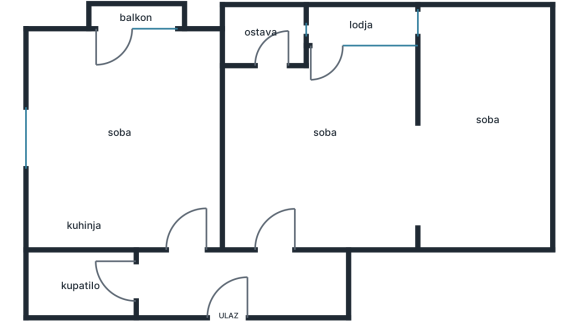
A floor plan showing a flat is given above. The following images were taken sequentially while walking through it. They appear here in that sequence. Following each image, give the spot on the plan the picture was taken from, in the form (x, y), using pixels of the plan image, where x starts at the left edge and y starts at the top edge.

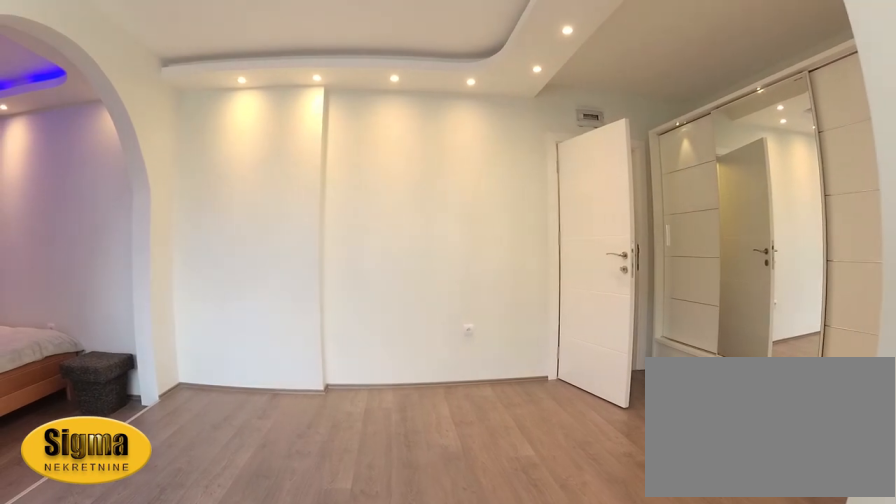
(327, 60)
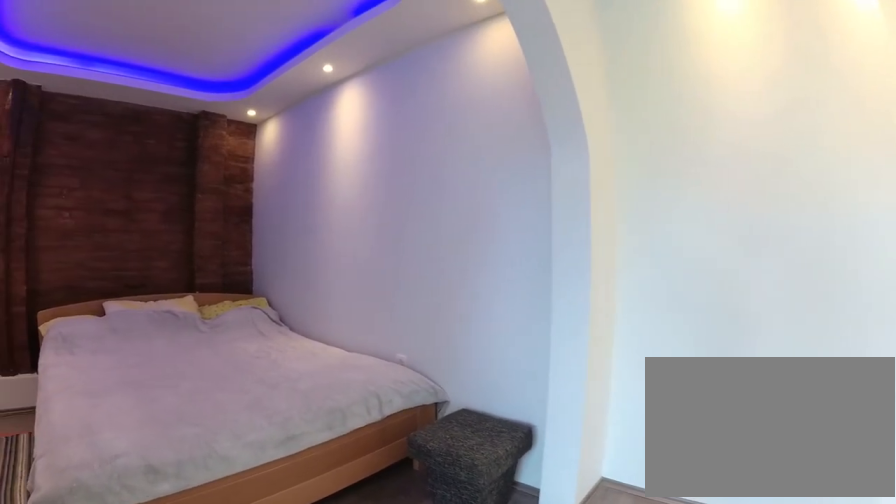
(357, 120)
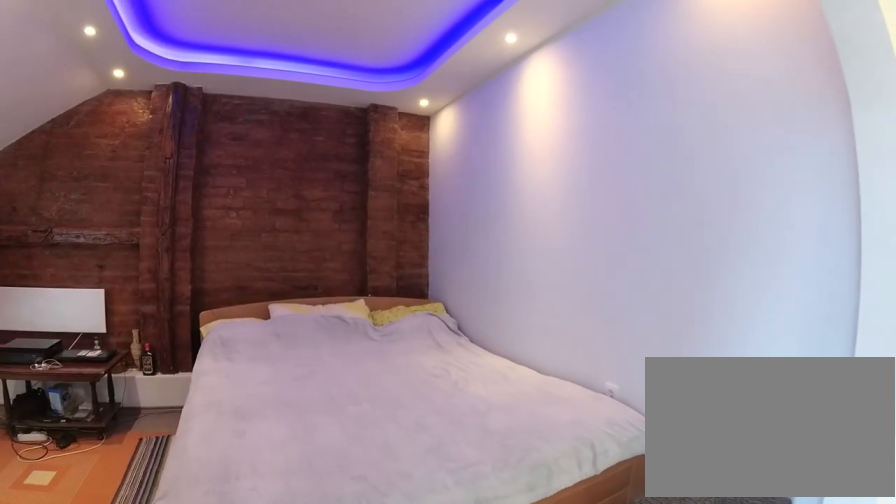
(368, 134)
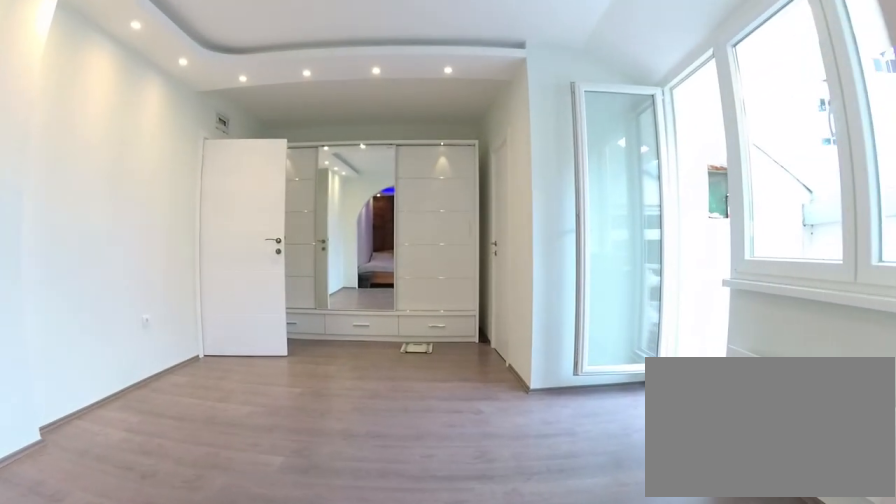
(441, 129)
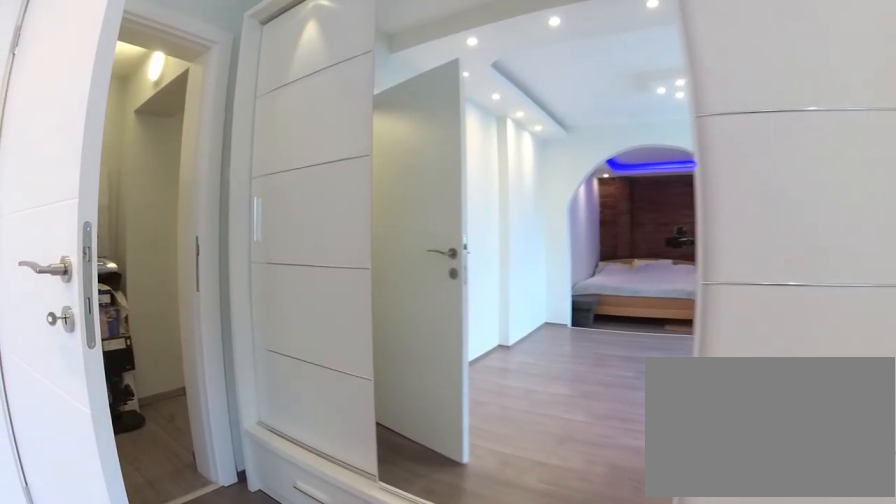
(297, 141)
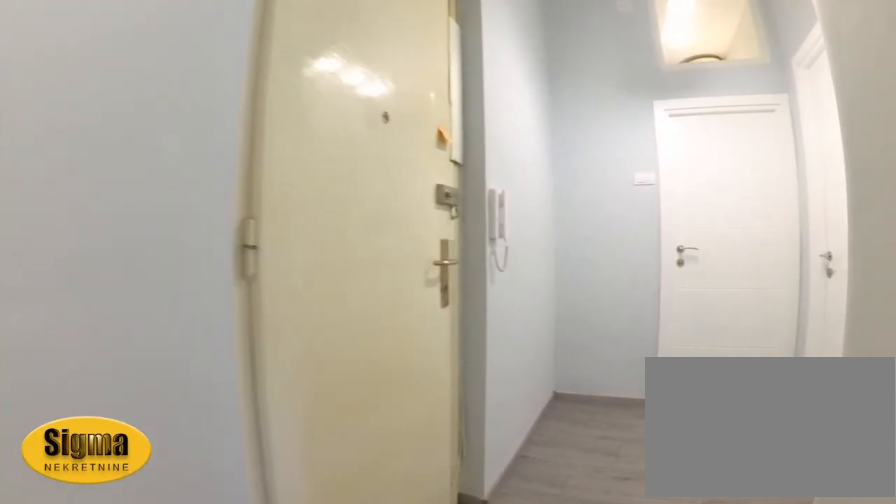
(280, 269)
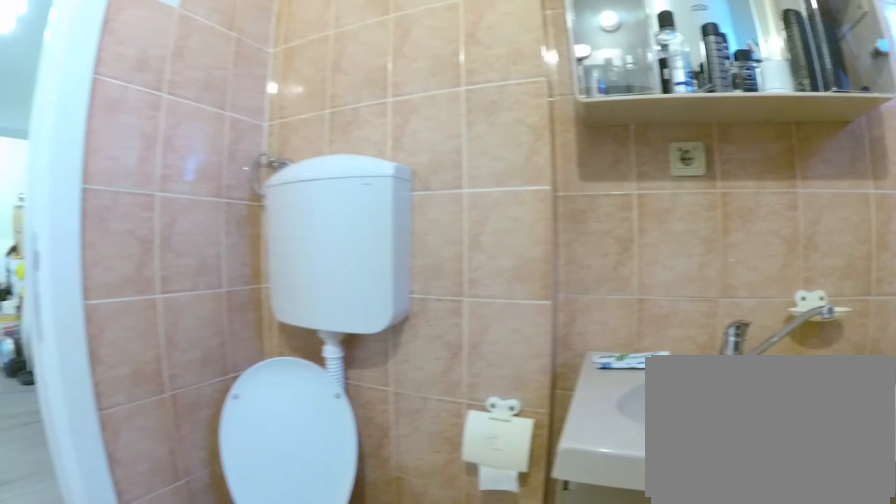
(52, 268)
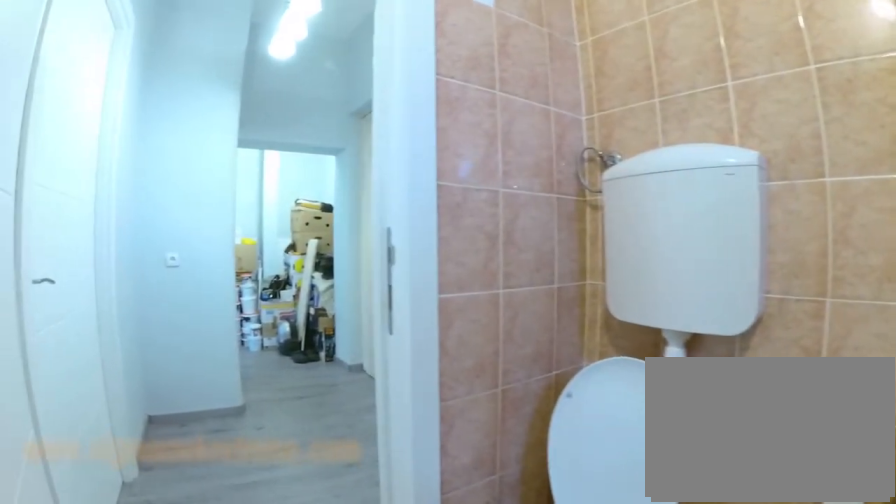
(50, 278)
